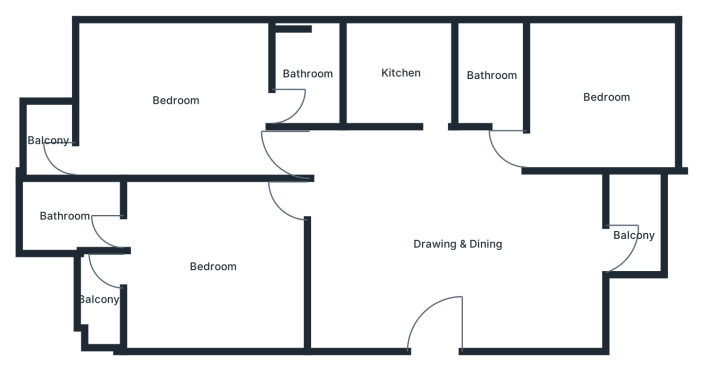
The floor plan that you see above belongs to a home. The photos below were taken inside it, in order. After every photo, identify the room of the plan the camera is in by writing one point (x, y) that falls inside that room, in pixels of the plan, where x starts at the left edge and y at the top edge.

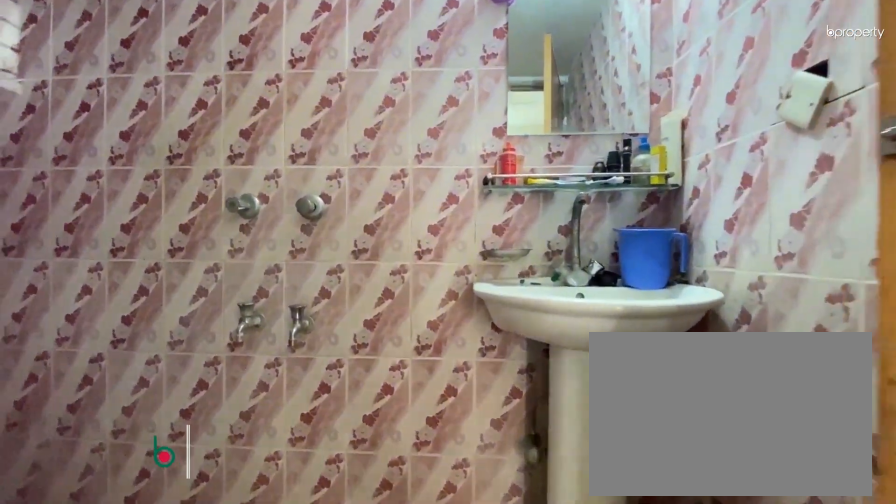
(311, 77)
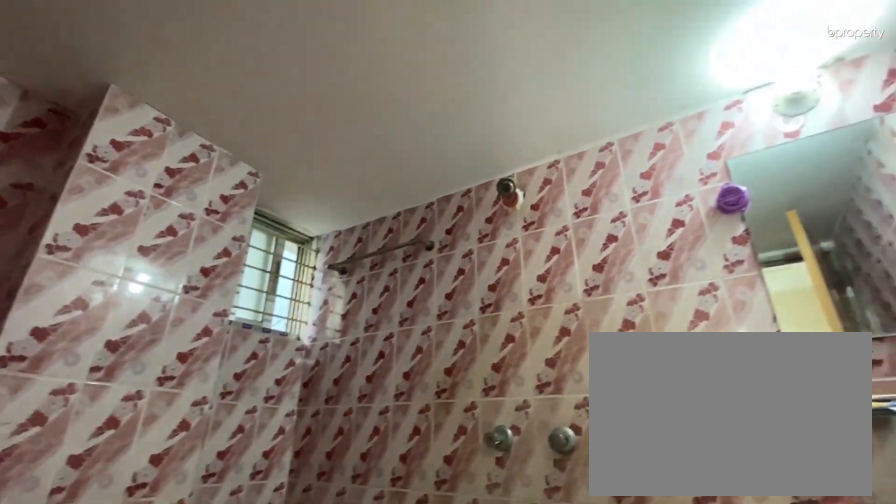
(311, 77)
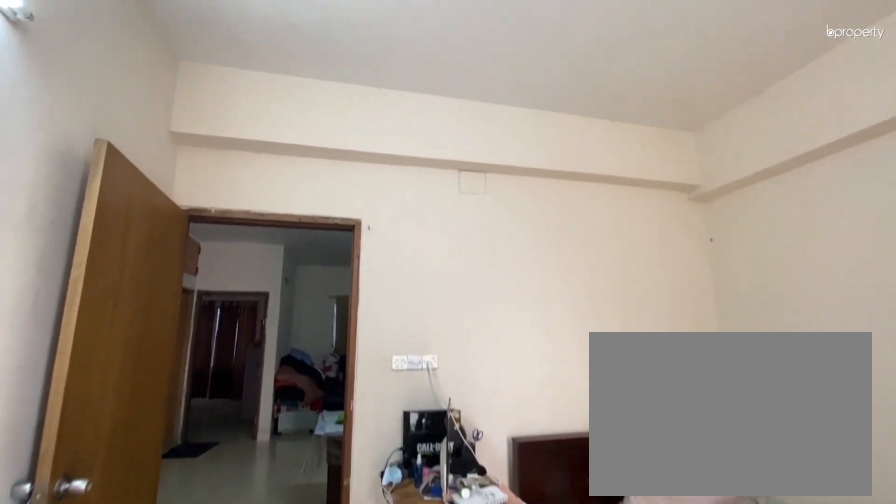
(215, 266)
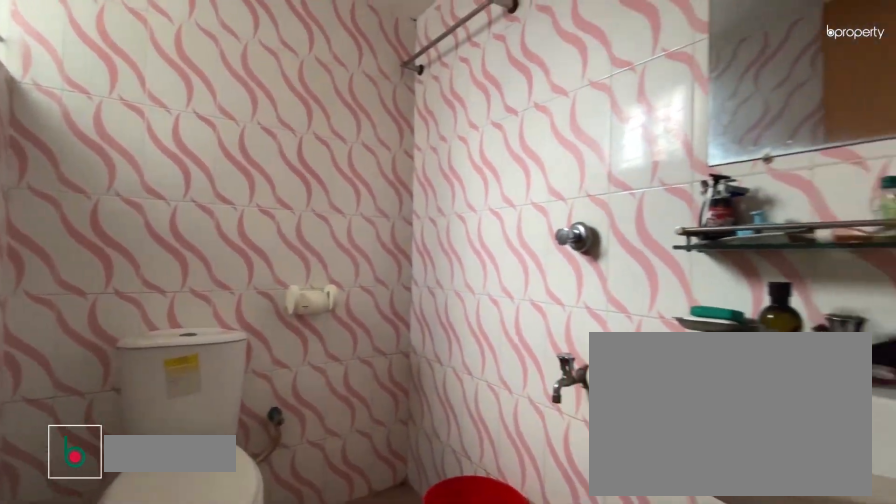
(63, 217)
